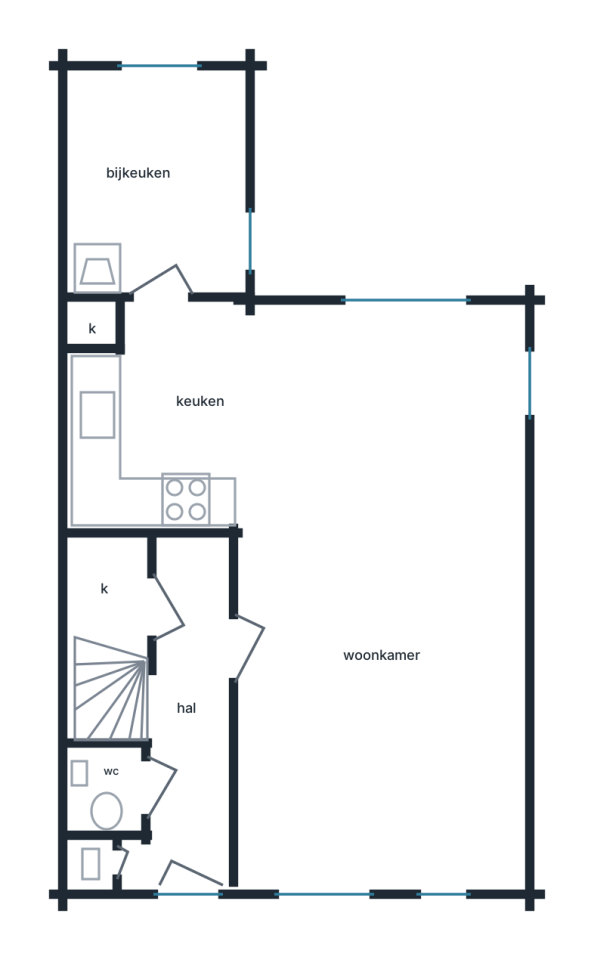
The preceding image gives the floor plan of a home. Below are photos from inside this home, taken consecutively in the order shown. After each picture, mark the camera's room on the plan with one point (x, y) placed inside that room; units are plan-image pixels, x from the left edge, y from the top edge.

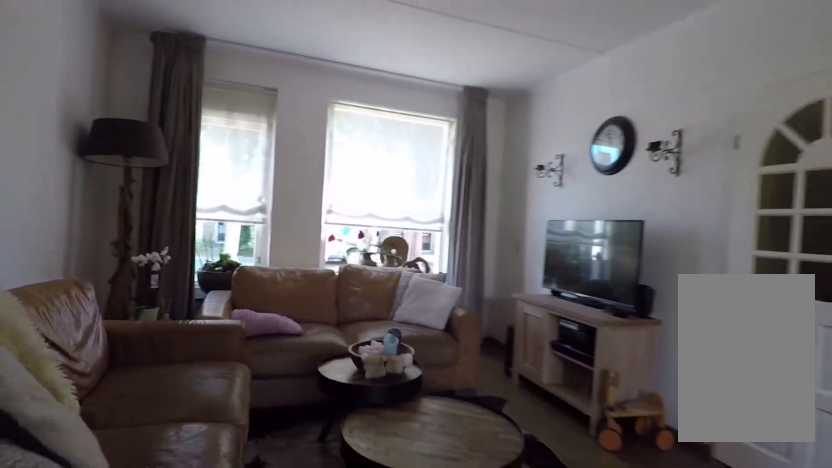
(378, 735)
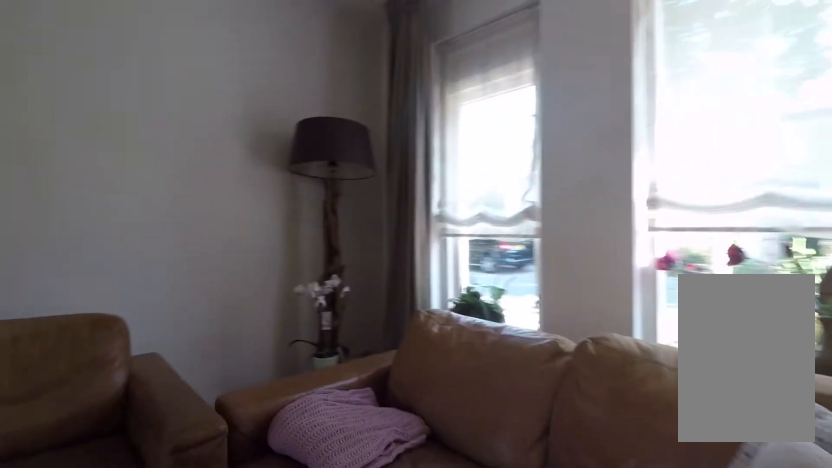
(378, 735)
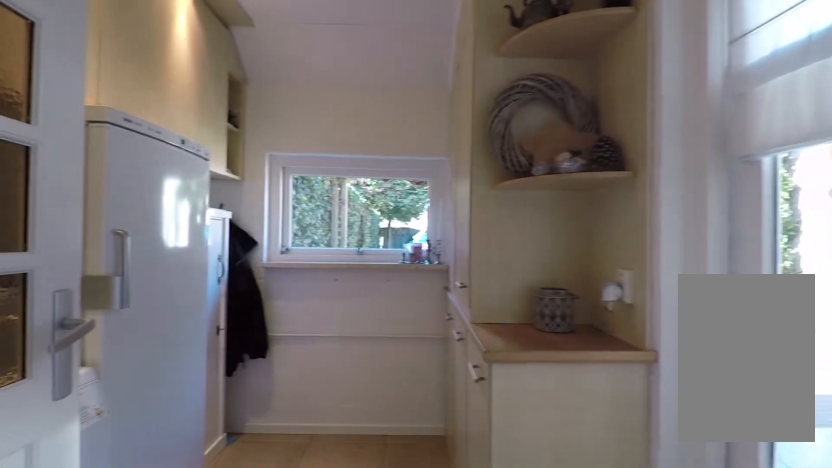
(156, 185)
